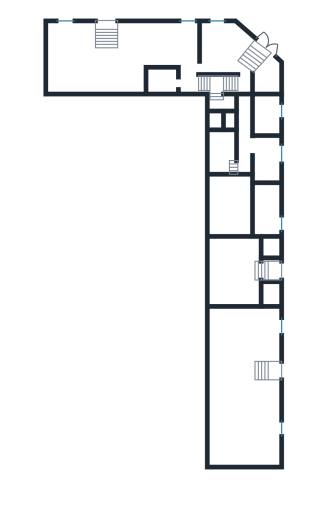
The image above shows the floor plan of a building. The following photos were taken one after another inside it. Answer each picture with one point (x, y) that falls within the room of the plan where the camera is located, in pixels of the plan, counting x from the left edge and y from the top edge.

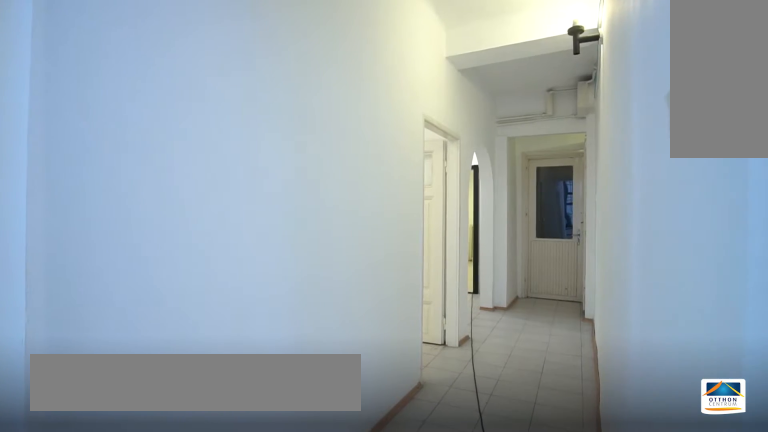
(243, 140)
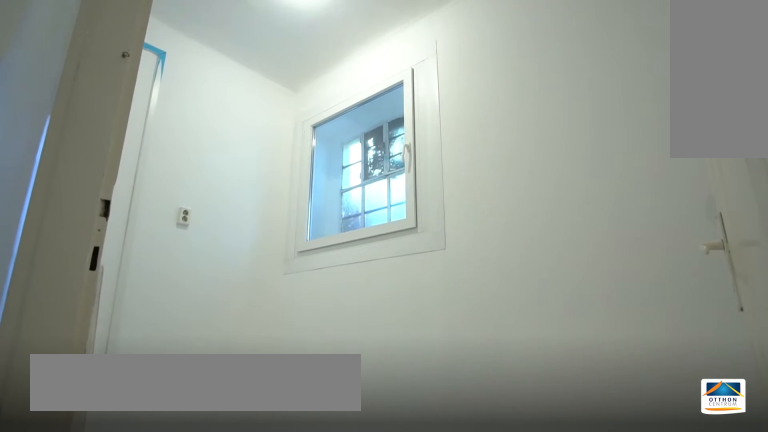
(266, 153)
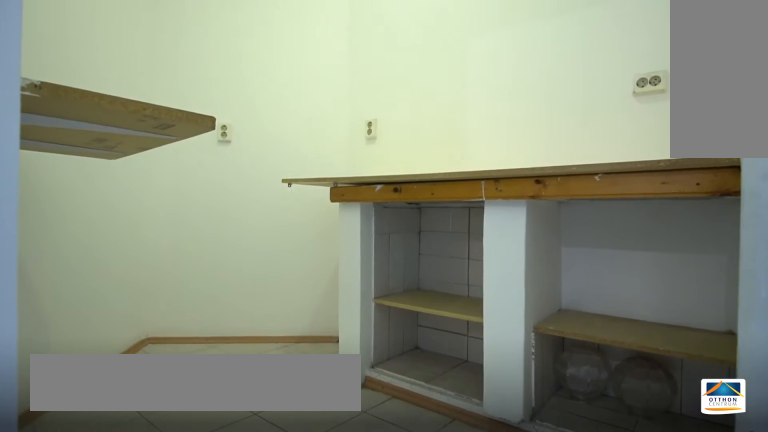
(267, 114)
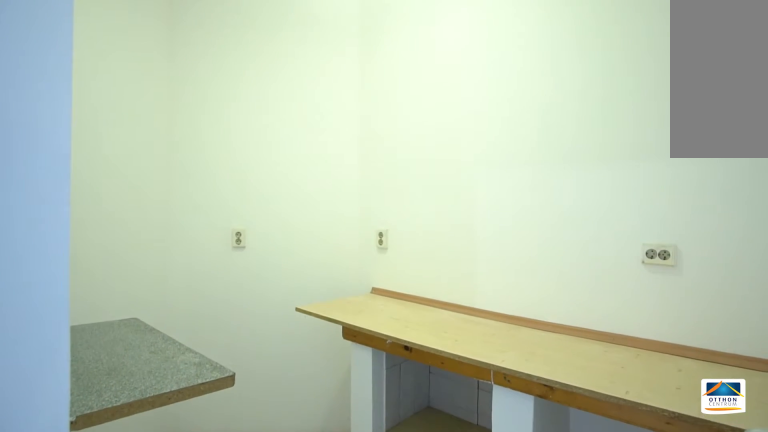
(267, 114)
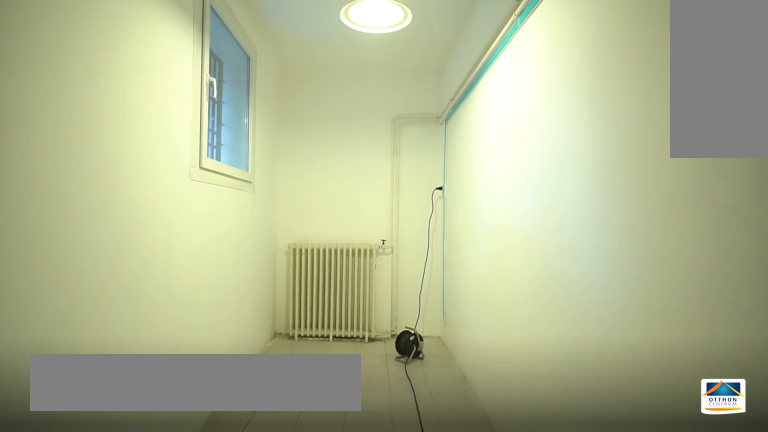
(265, 225)
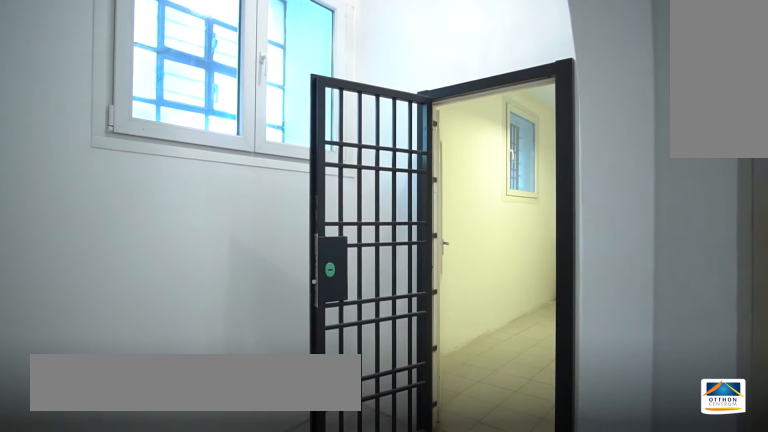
(267, 205)
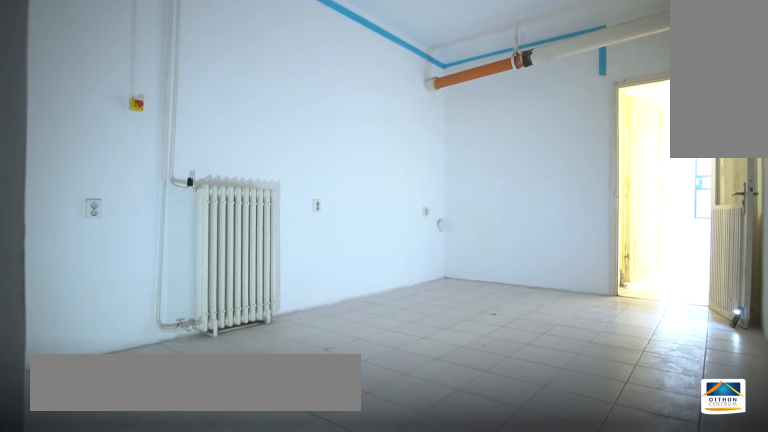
(234, 203)
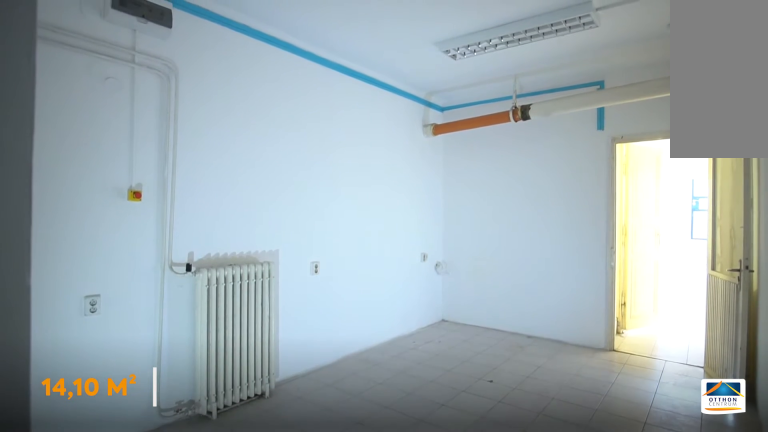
(234, 203)
